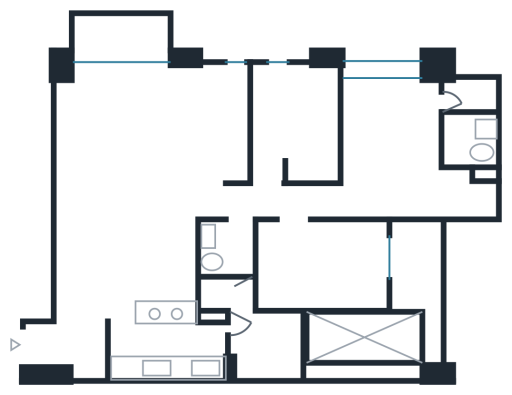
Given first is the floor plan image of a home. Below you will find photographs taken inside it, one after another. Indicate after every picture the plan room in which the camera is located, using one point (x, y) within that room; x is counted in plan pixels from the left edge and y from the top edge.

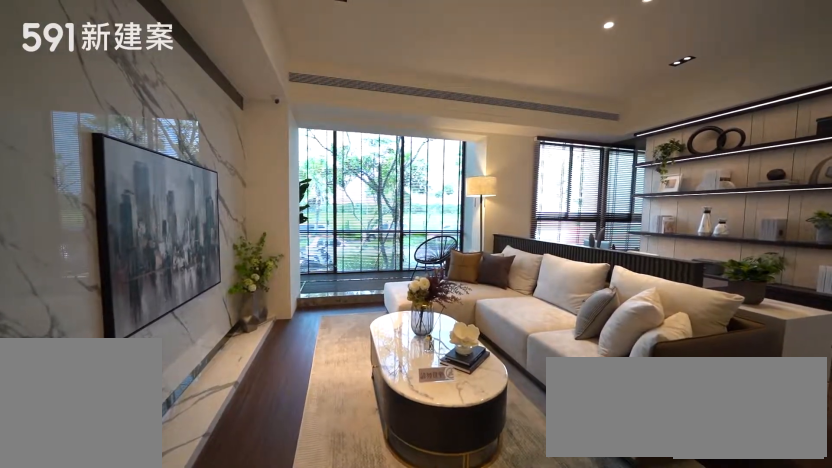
(113, 136)
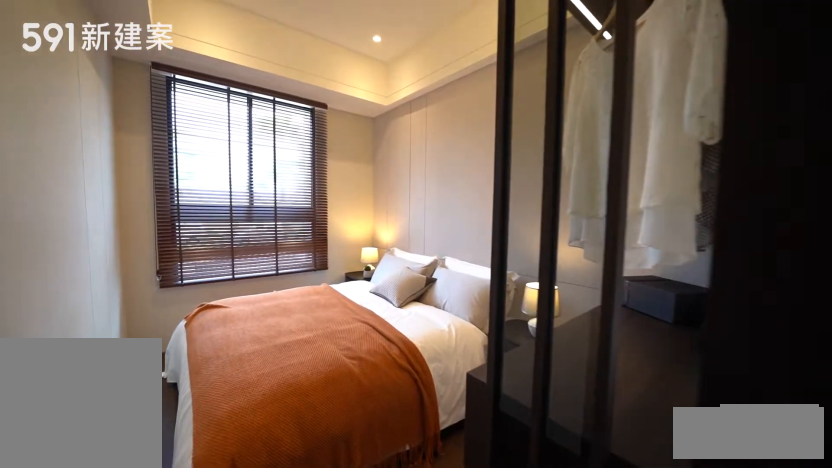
(296, 120)
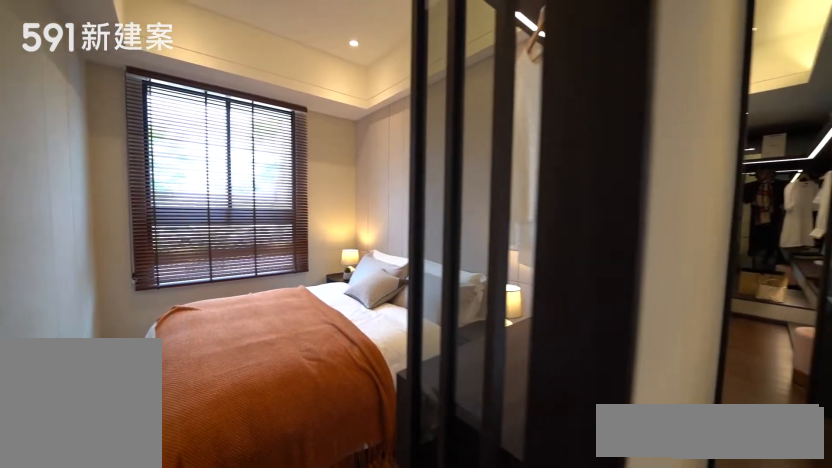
(296, 120)
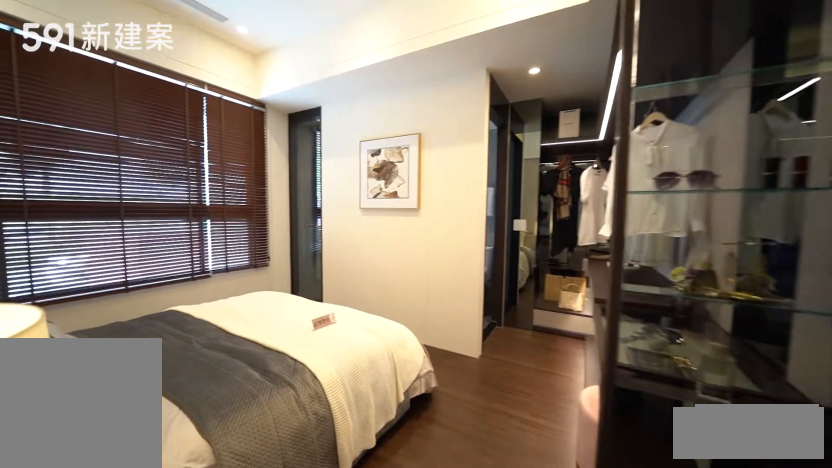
(404, 156)
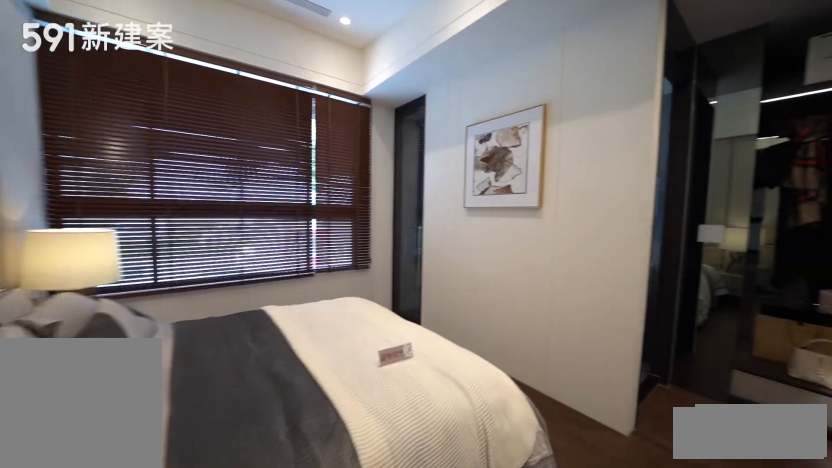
(404, 156)
